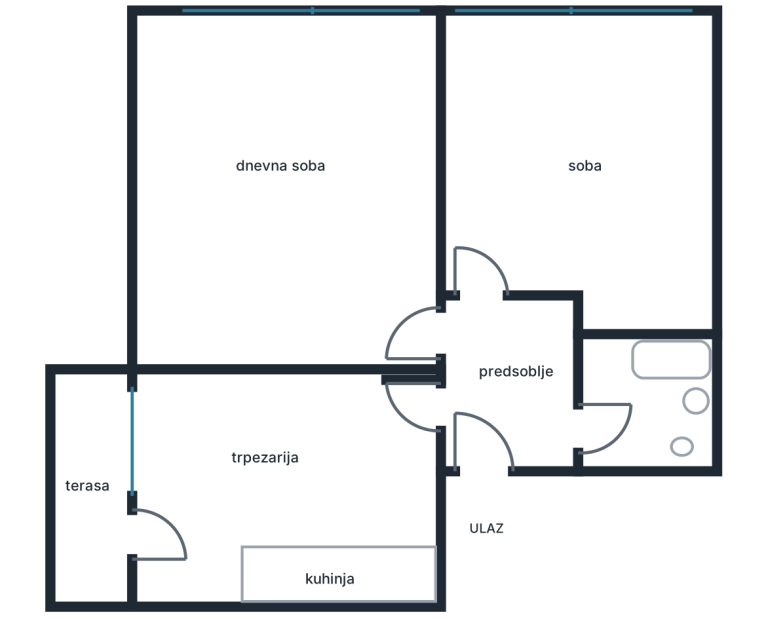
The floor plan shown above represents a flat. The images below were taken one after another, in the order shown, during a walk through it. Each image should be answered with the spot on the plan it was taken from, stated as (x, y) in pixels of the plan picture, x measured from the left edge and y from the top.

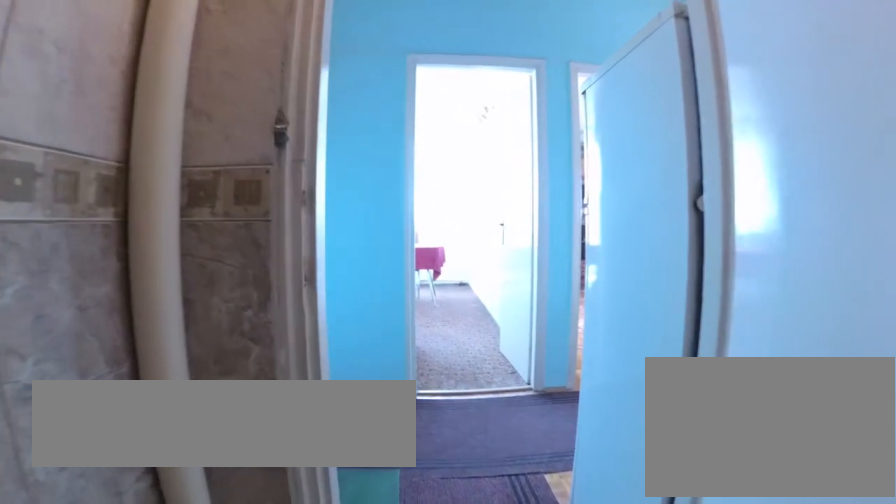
(659, 426)
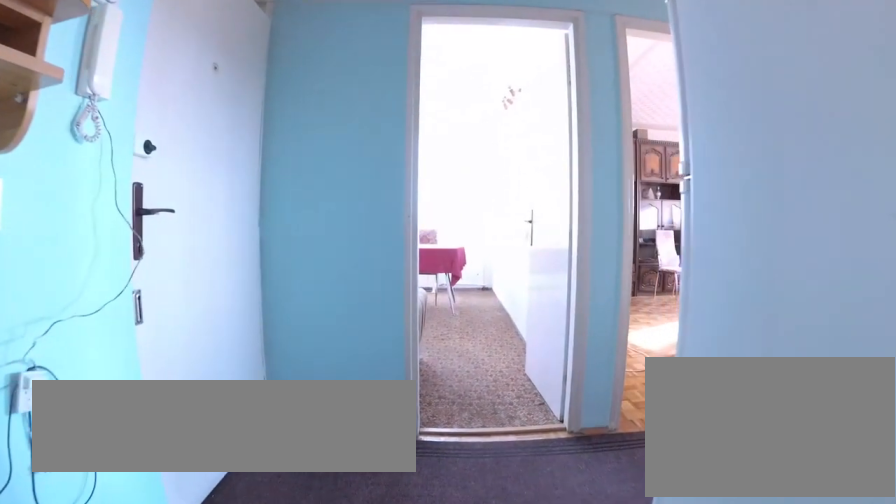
(632, 428)
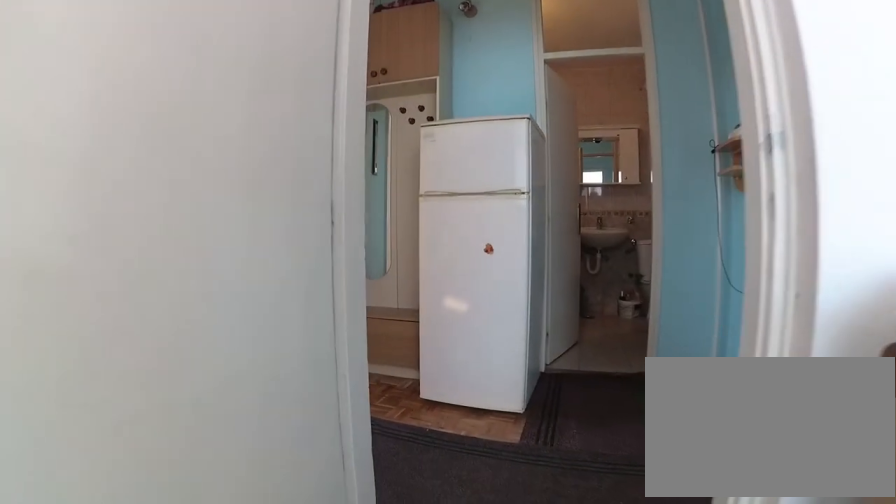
(375, 449)
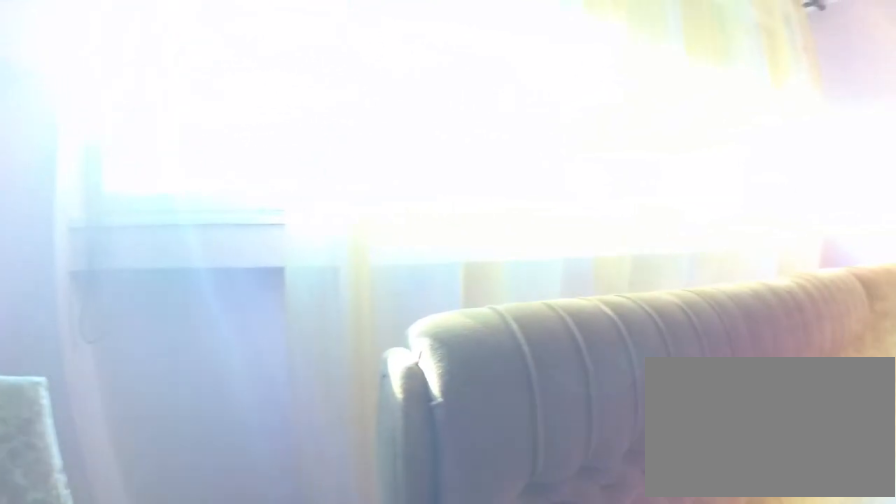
(199, 157)
